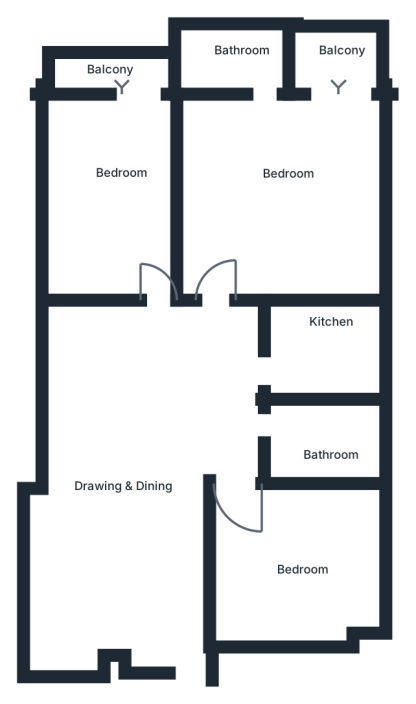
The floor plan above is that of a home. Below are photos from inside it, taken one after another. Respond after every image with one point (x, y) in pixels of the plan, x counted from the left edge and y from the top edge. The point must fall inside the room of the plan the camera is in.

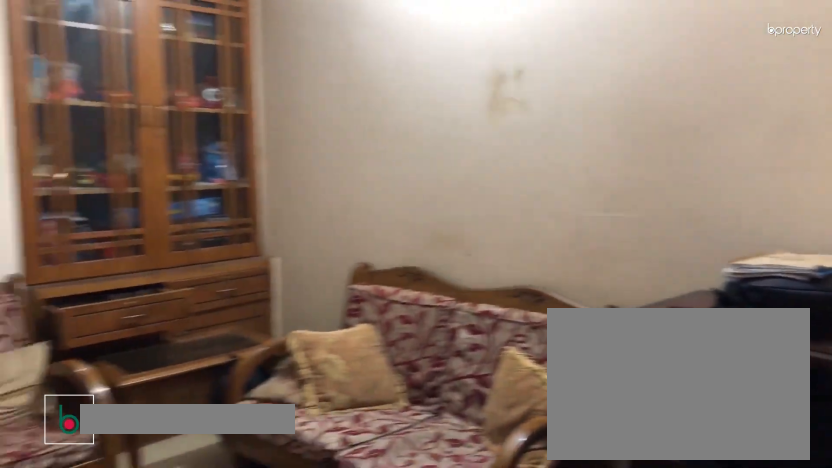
(149, 440)
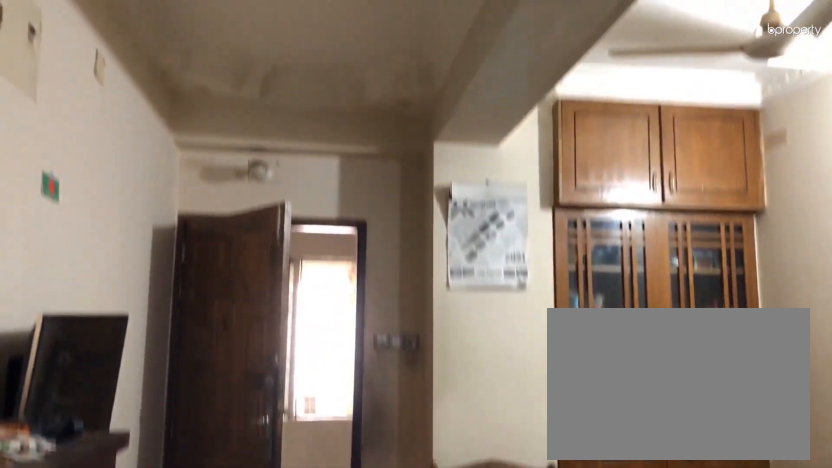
(149, 440)
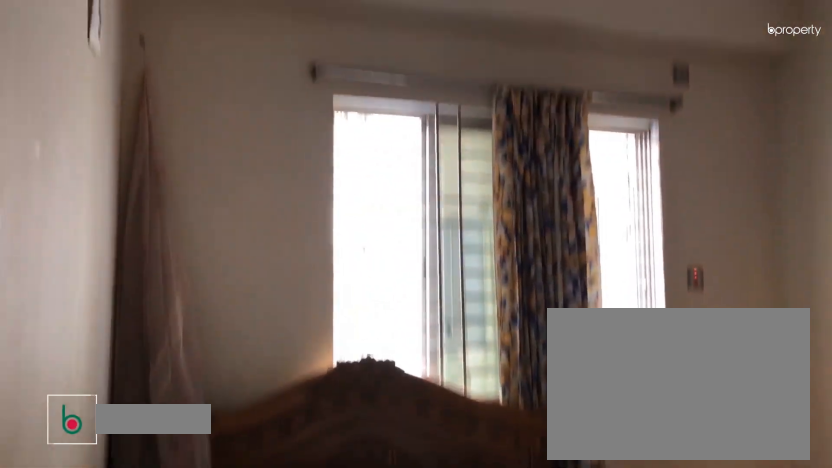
(286, 565)
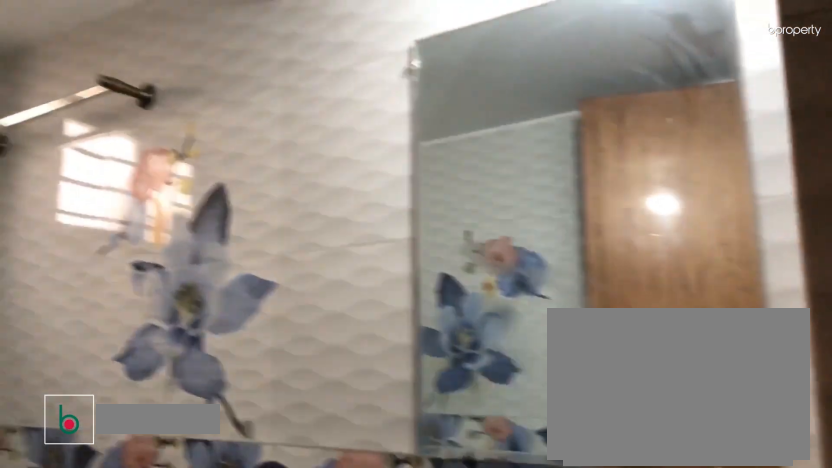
(320, 428)
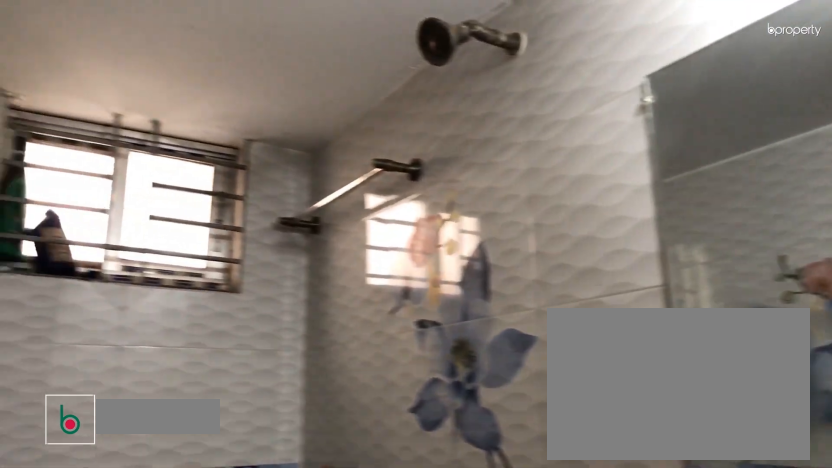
(320, 428)
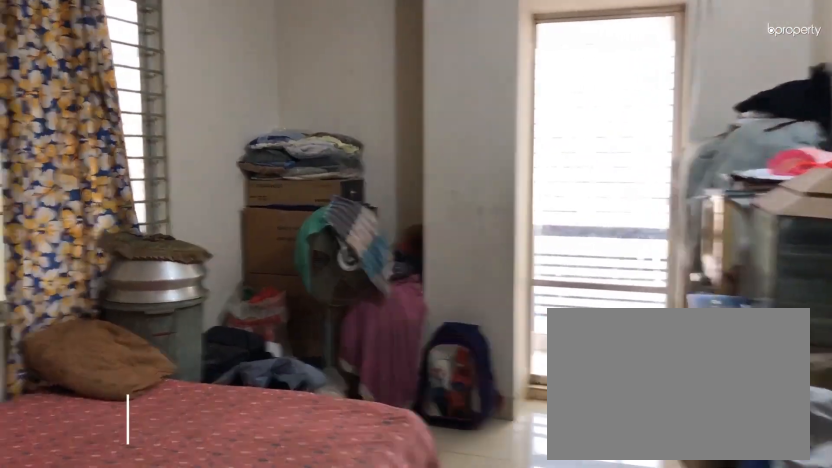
(116, 183)
